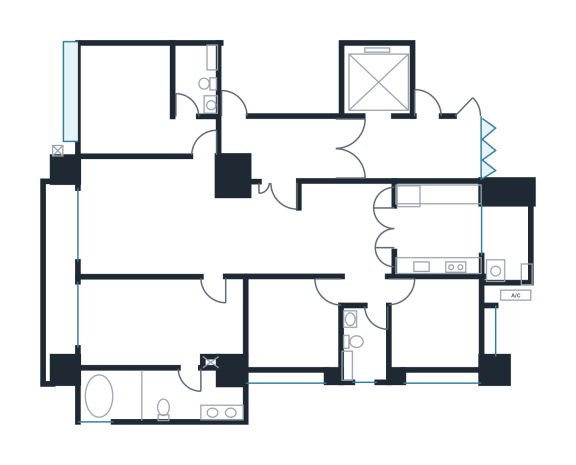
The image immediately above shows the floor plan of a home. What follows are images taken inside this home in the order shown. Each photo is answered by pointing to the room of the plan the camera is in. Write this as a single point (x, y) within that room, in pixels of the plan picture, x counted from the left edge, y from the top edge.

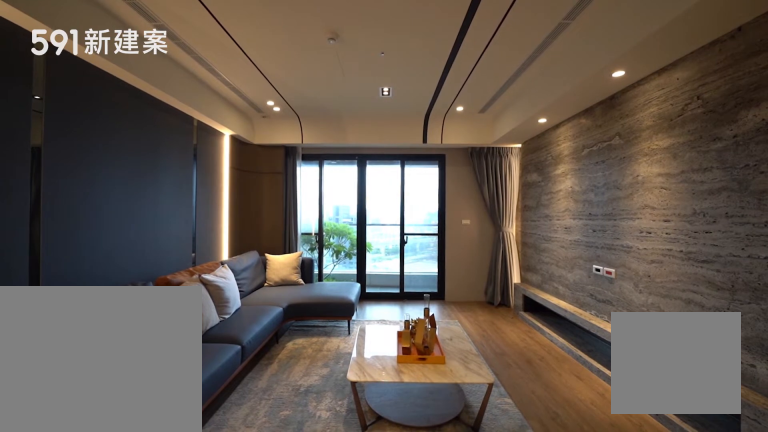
(145, 215)
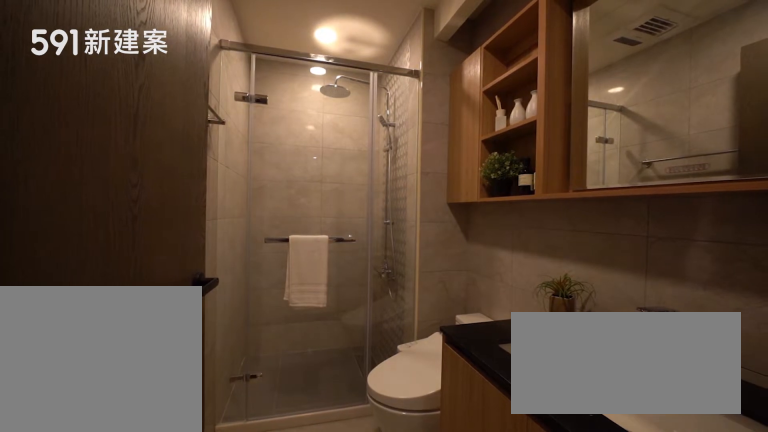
(194, 82)
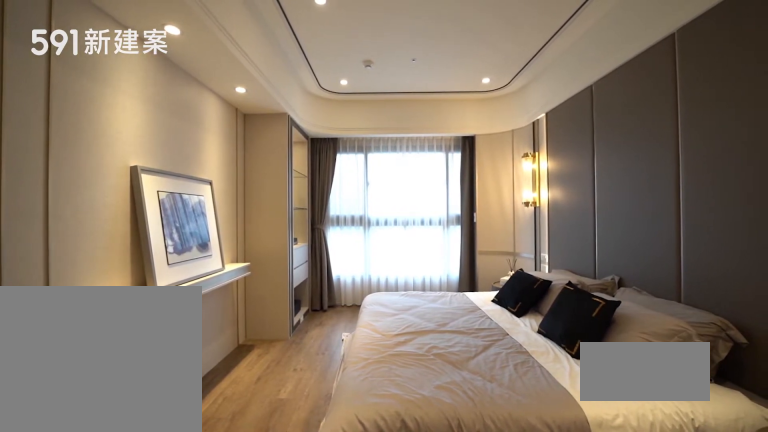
(155, 319)
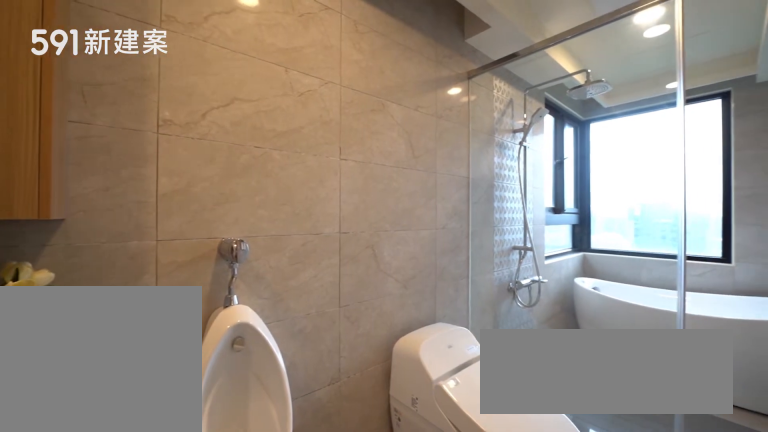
(155, 398)
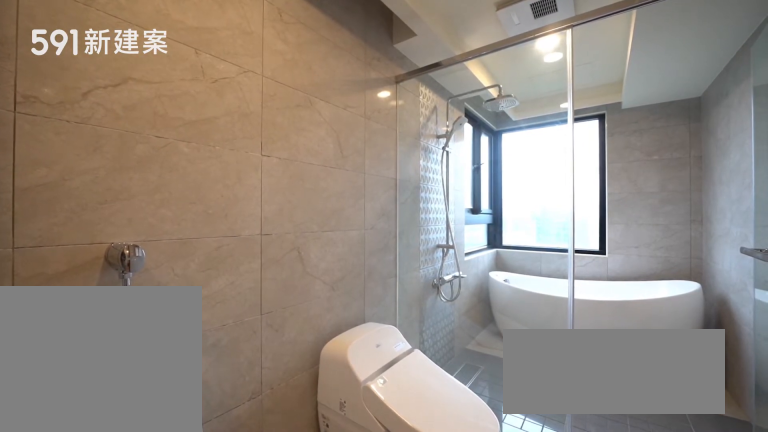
(155, 398)
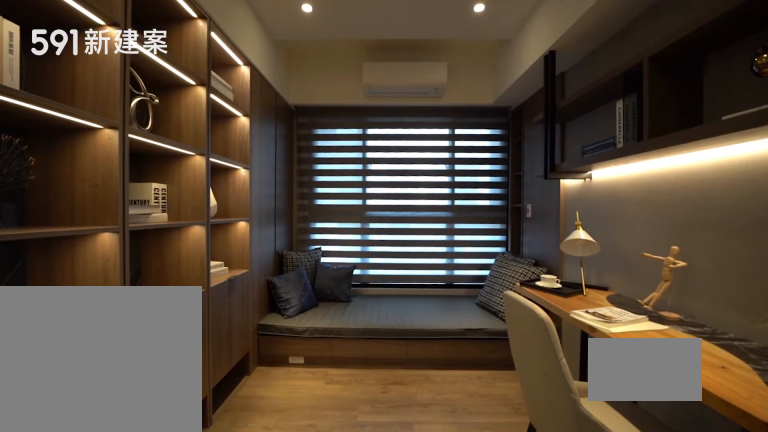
(293, 322)
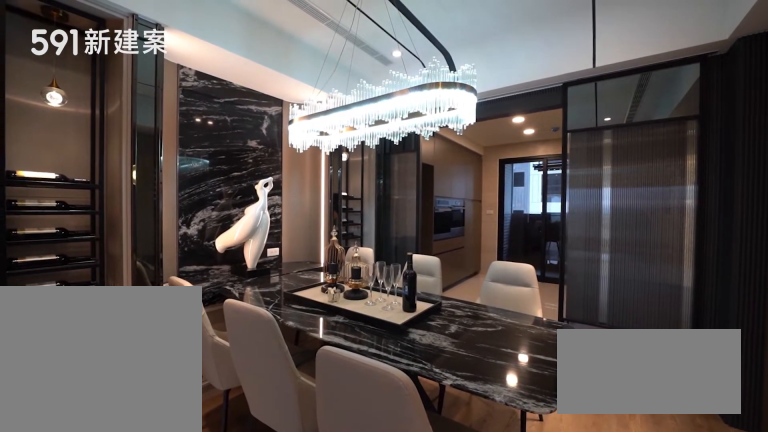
(343, 227)
